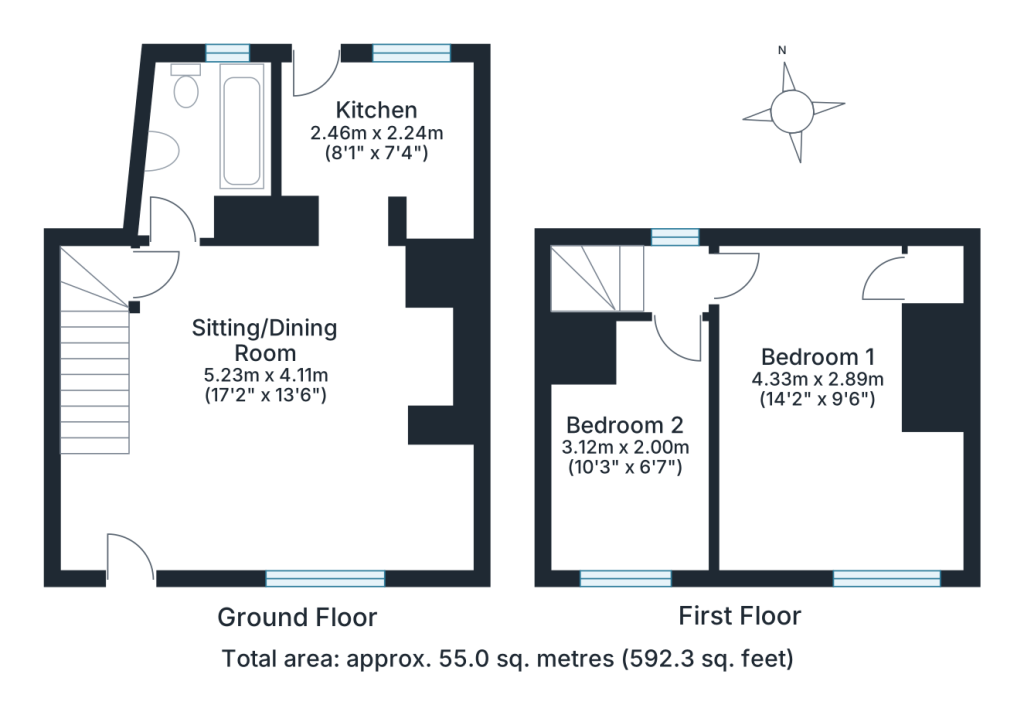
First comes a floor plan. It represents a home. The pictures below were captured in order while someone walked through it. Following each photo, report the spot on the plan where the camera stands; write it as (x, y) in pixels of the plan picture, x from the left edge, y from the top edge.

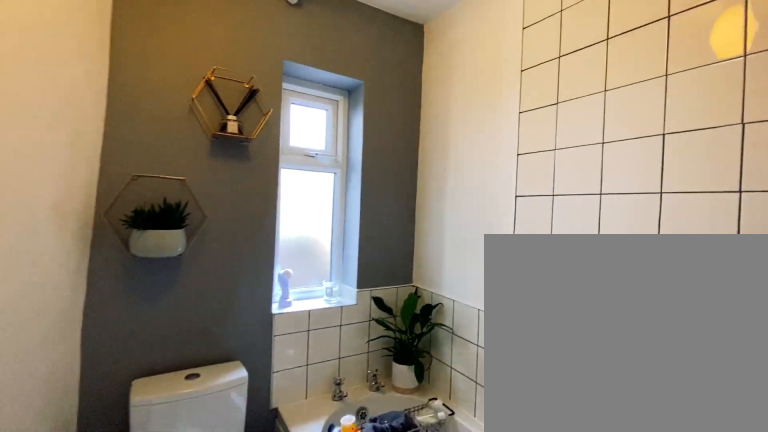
(193, 143)
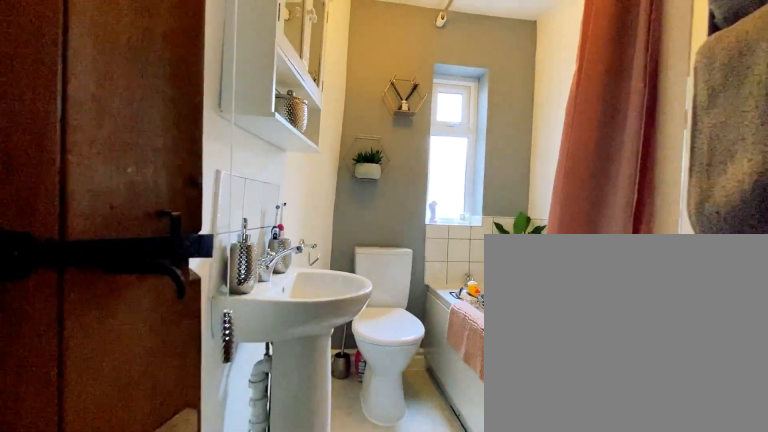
(181, 194)
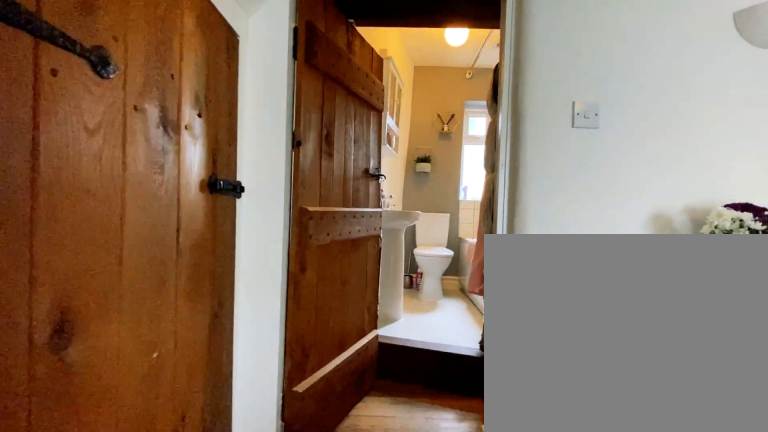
(183, 298)
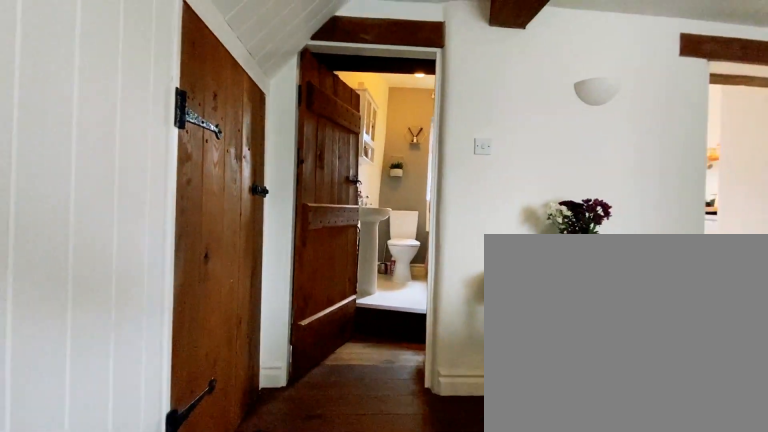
(184, 339)
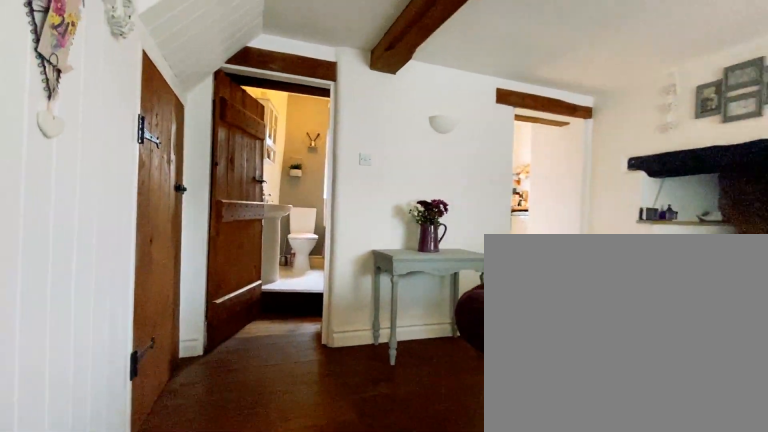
(185, 380)
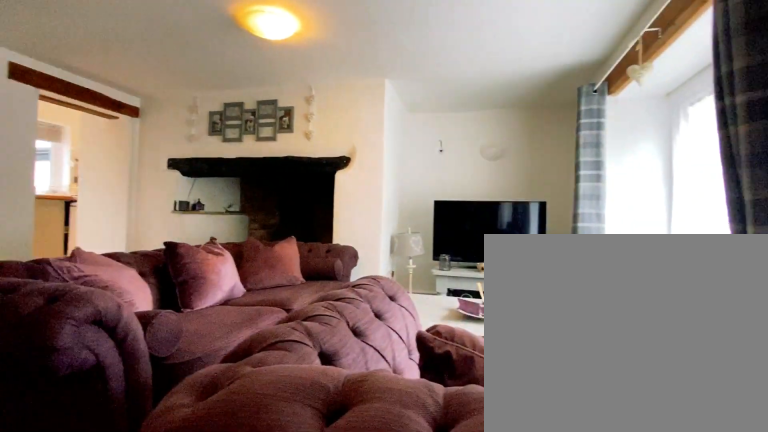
(191, 455)
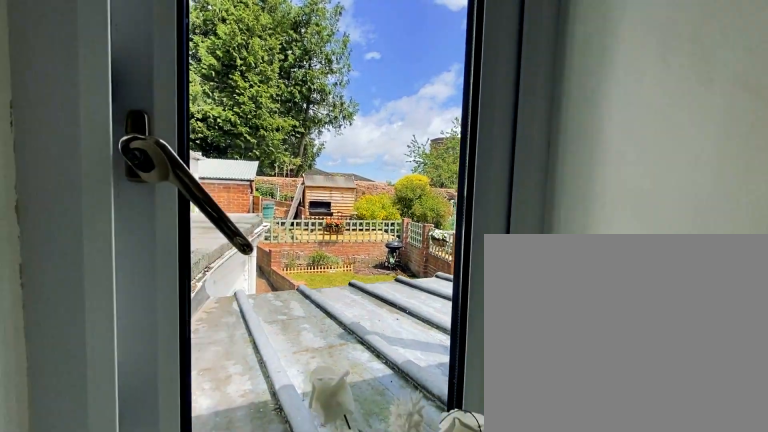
(678, 289)
